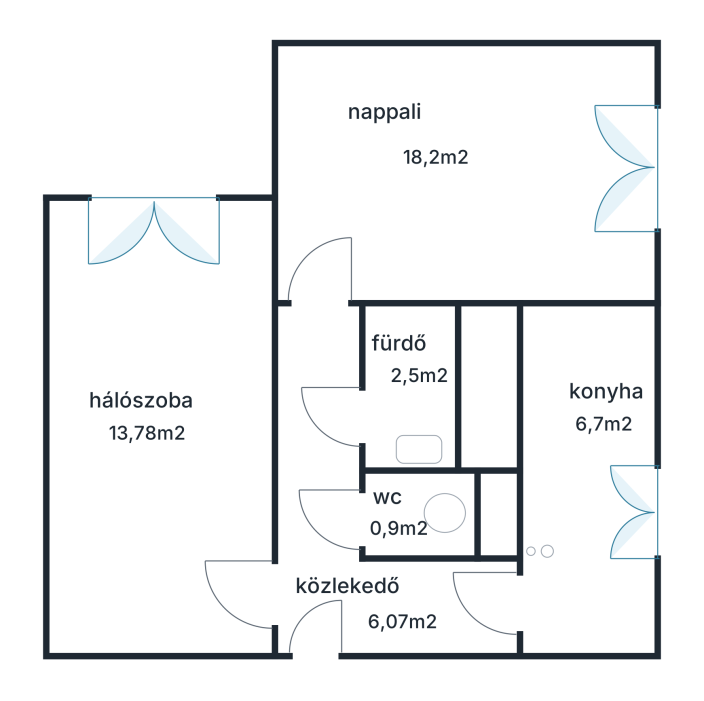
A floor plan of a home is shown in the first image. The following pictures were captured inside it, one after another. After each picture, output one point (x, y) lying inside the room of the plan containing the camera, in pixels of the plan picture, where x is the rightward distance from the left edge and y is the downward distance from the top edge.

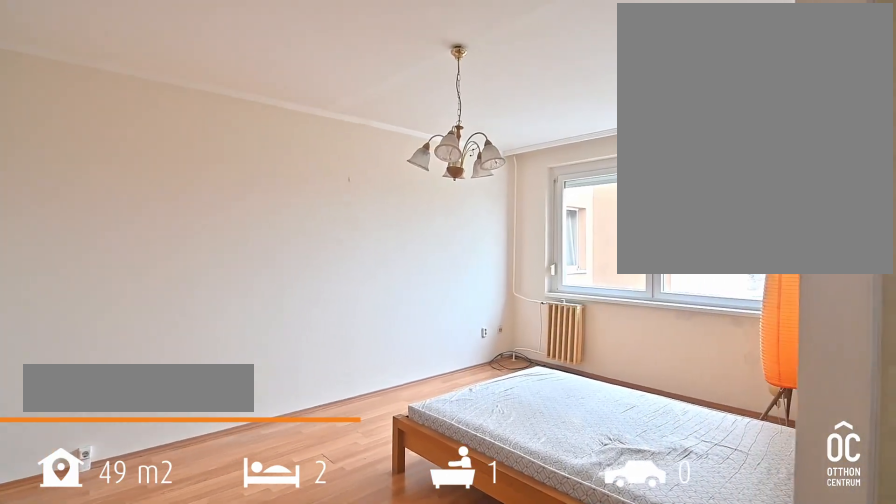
(469, 168)
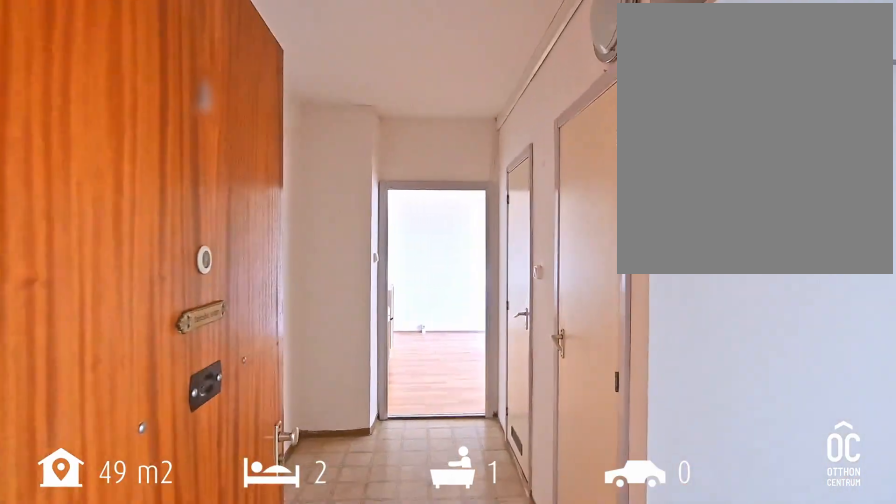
(326, 607)
